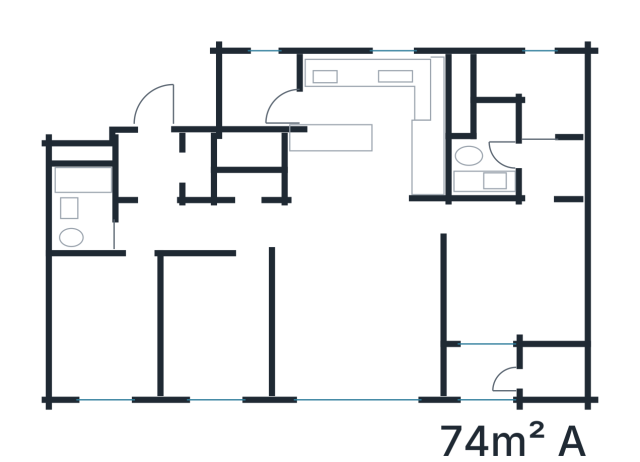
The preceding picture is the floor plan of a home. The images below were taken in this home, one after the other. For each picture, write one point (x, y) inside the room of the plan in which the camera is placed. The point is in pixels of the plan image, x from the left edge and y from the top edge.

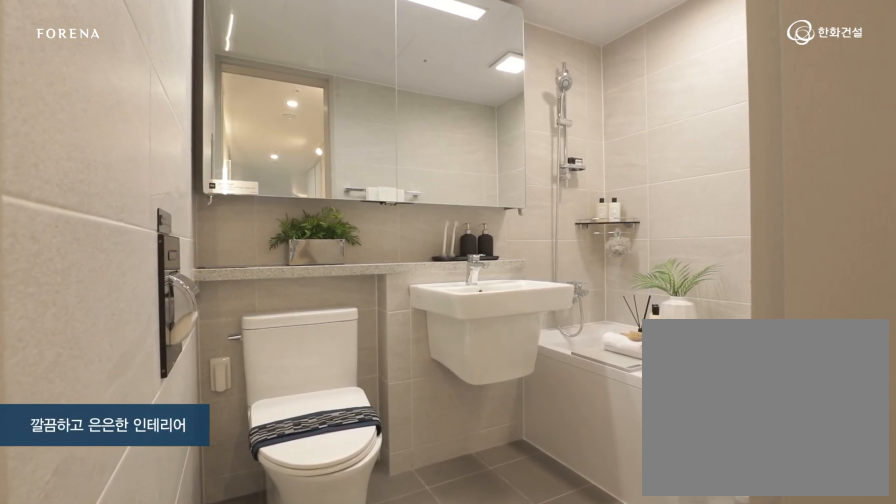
(107, 231)
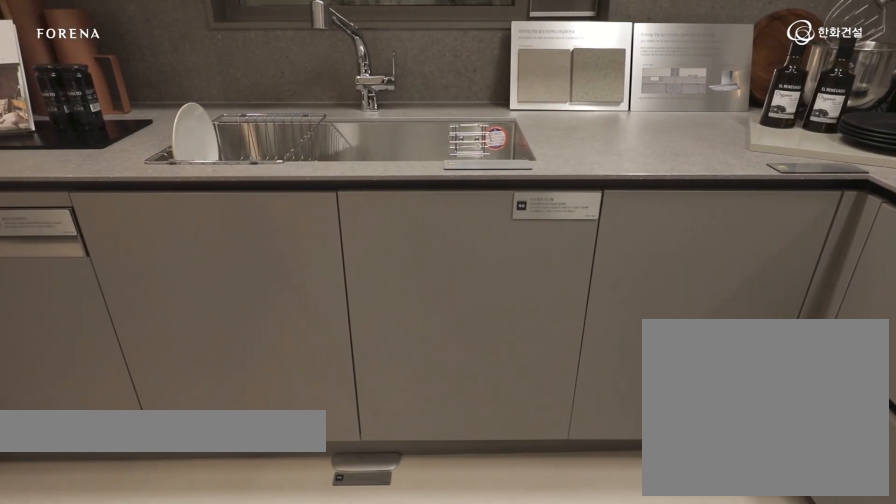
(351, 179)
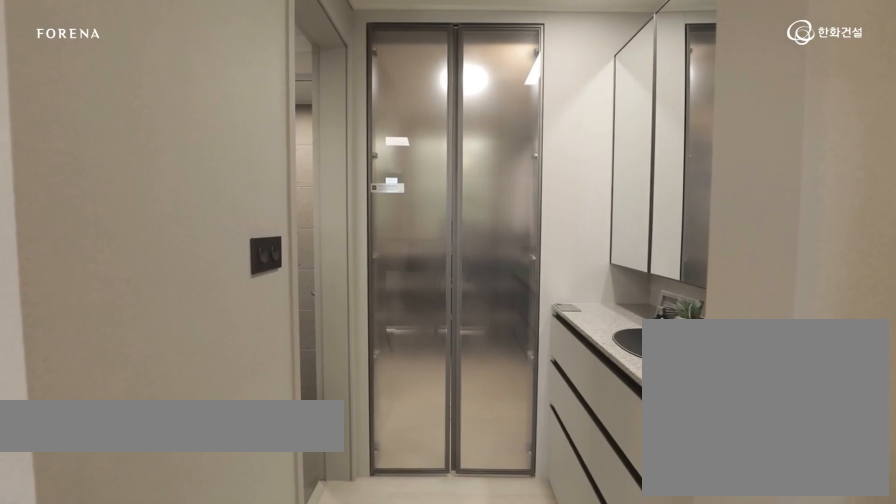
(517, 263)
